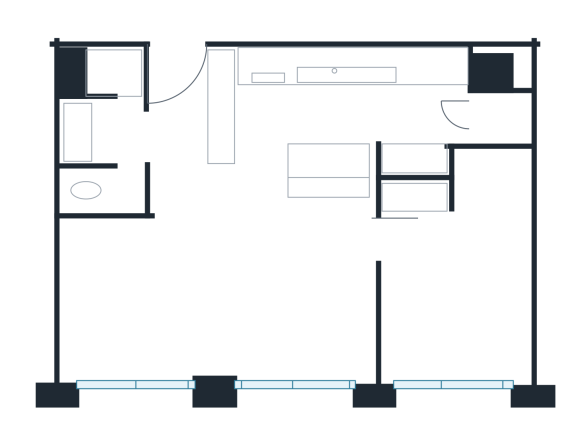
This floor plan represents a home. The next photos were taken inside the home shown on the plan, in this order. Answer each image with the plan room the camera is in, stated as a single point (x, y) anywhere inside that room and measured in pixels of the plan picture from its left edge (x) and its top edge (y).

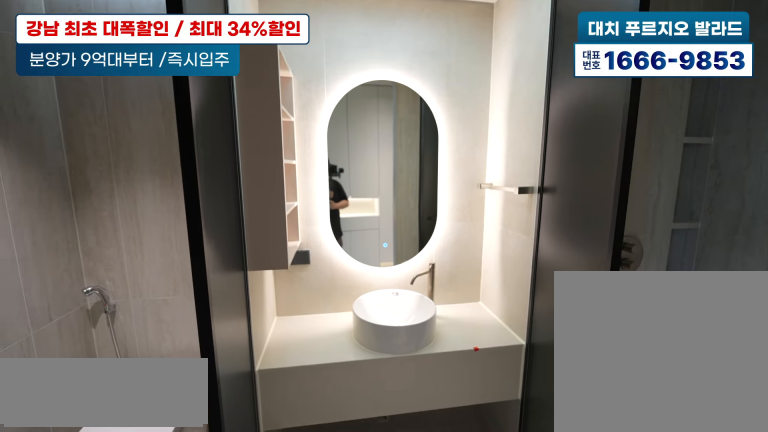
(114, 120)
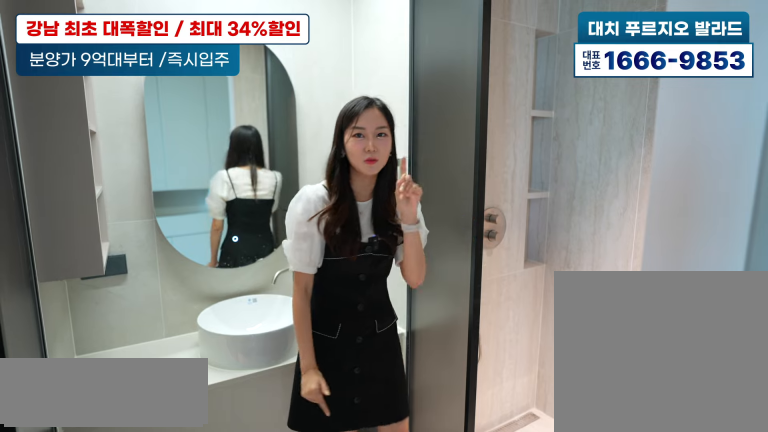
(115, 121)
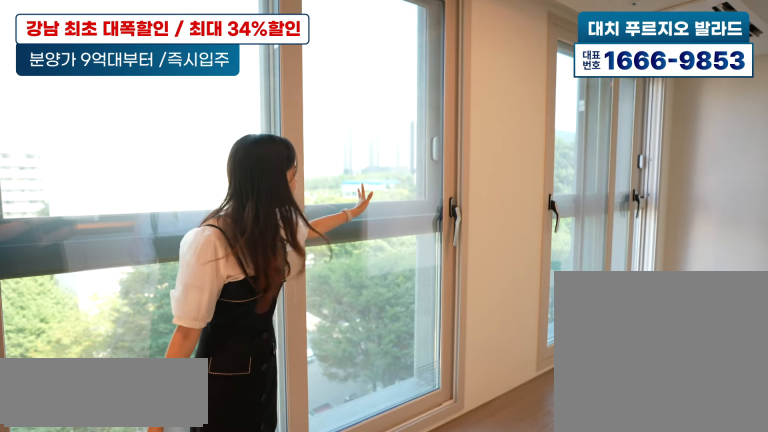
(195, 277)
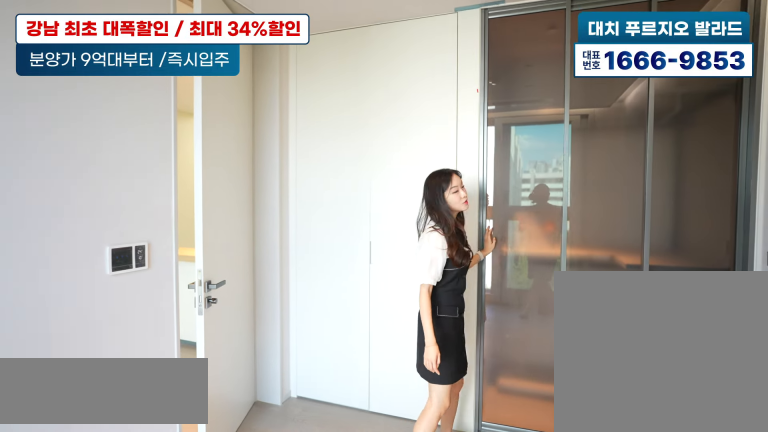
(449, 289)
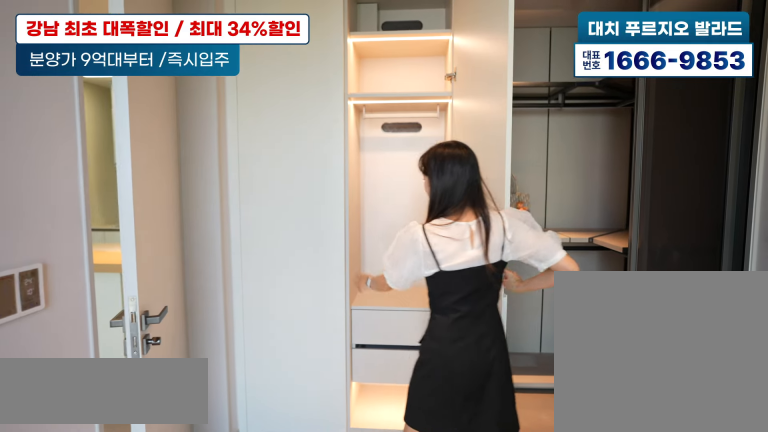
(449, 289)
